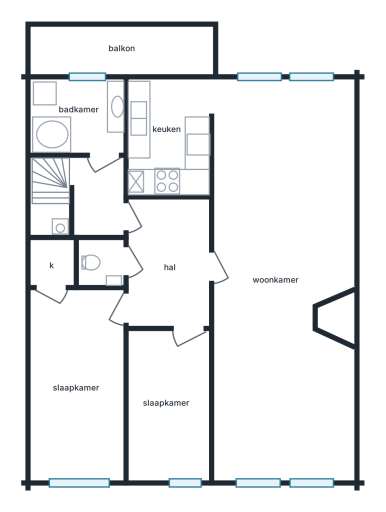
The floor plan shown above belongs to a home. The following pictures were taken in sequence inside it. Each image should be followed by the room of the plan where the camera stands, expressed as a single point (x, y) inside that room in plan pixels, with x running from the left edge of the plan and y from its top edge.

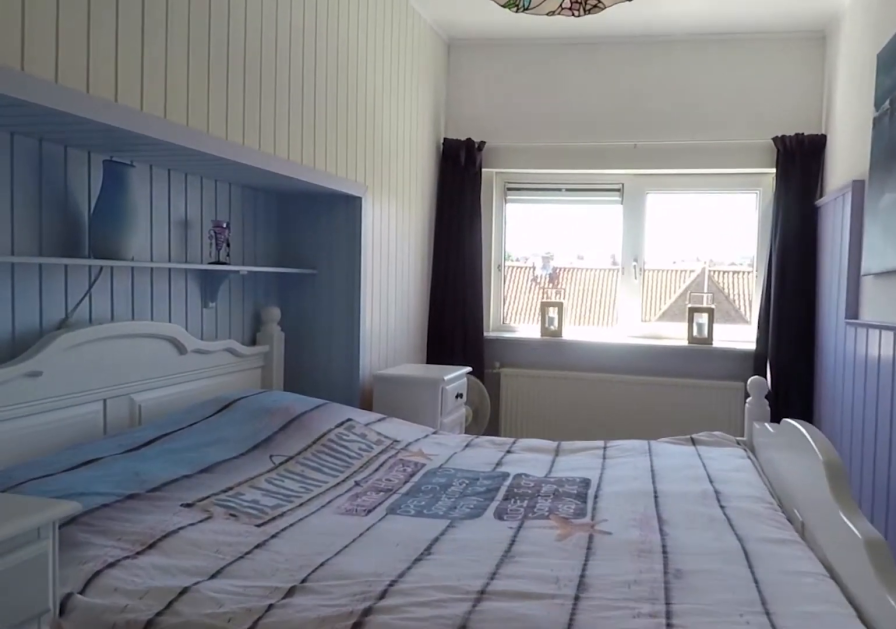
(78, 383)
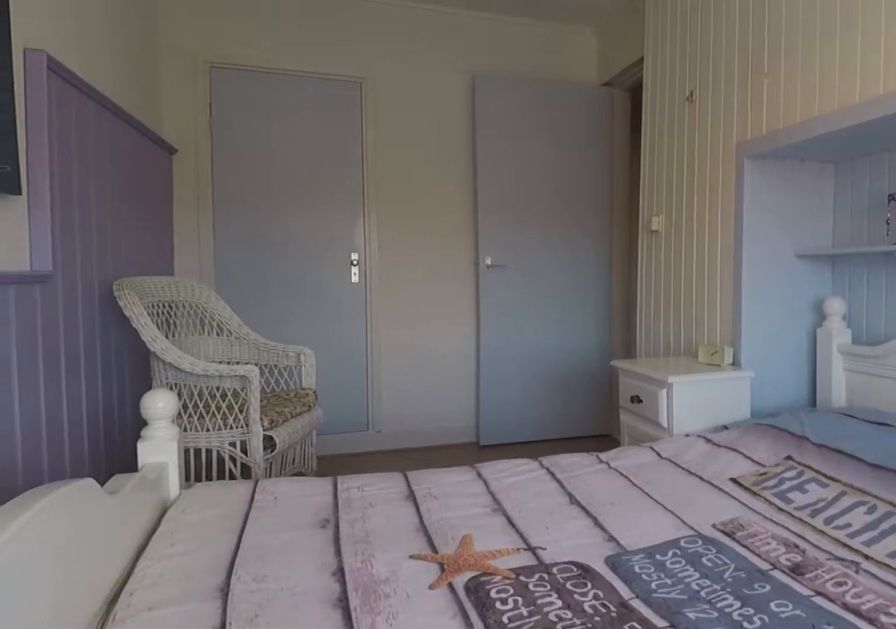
(78, 383)
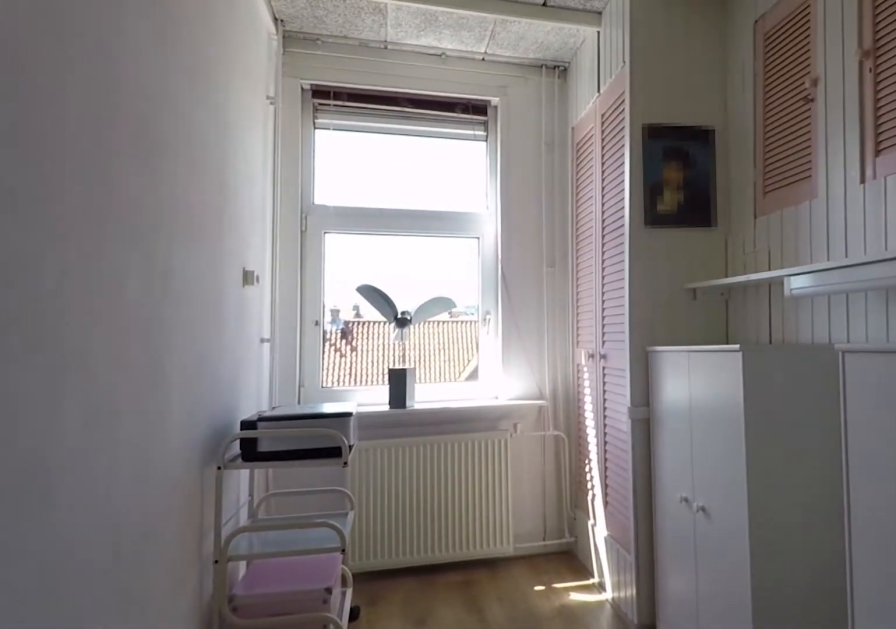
(169, 404)
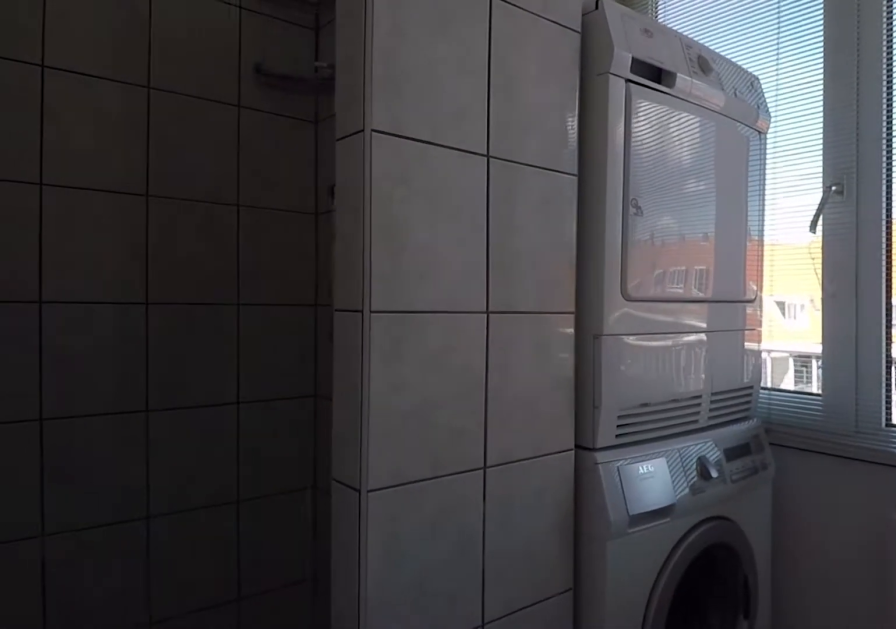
(78, 117)
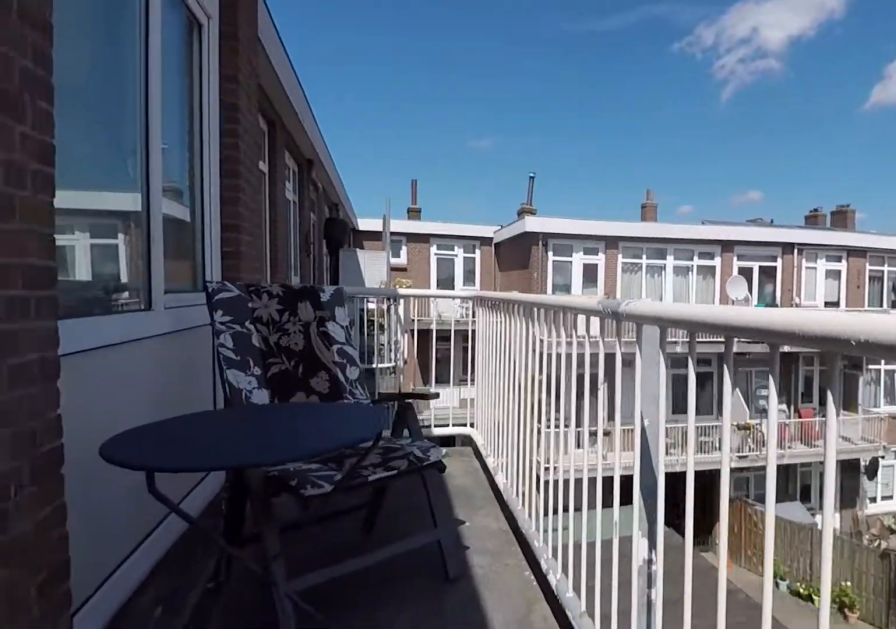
(124, 48)
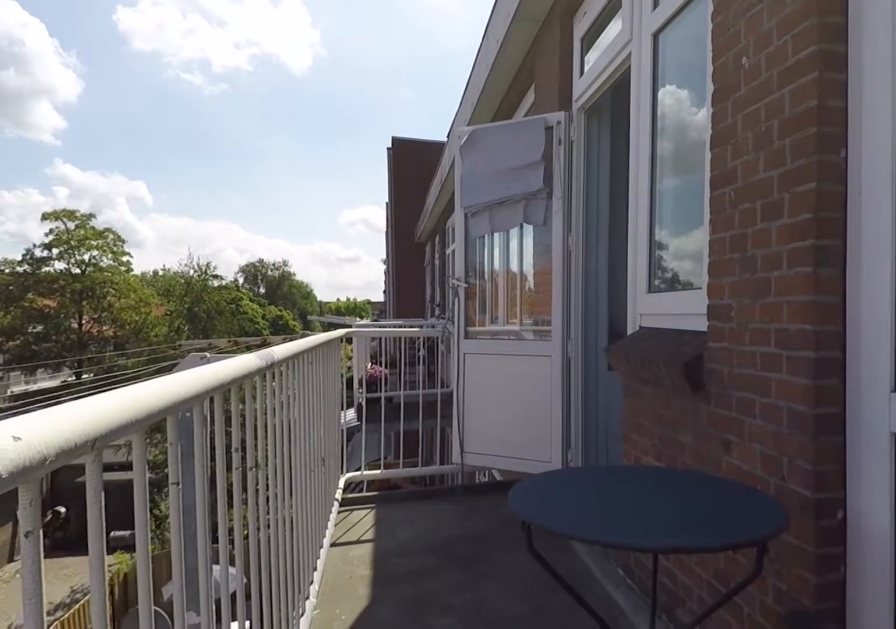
(124, 48)
